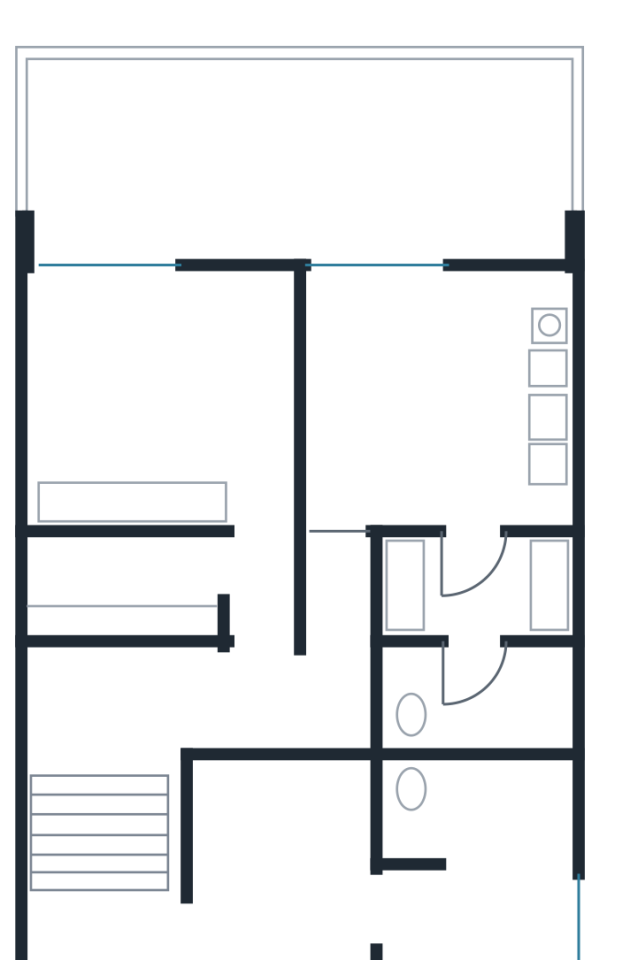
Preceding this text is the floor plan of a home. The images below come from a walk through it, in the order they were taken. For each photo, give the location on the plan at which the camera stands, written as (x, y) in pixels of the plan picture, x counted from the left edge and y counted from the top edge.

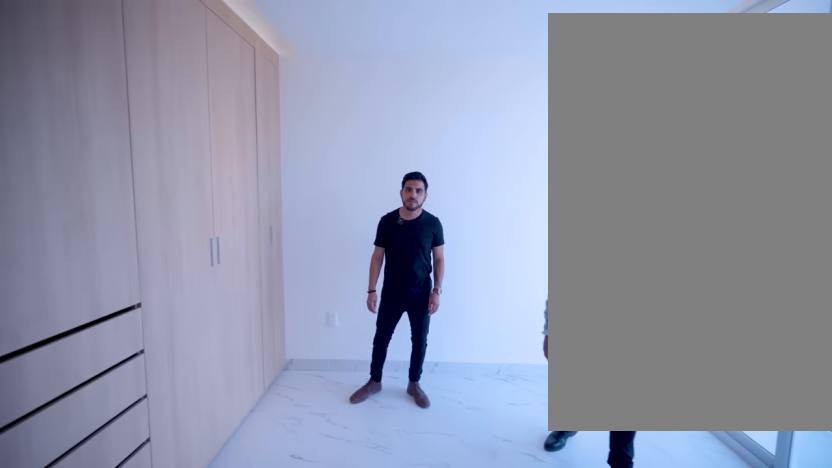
(273, 406)
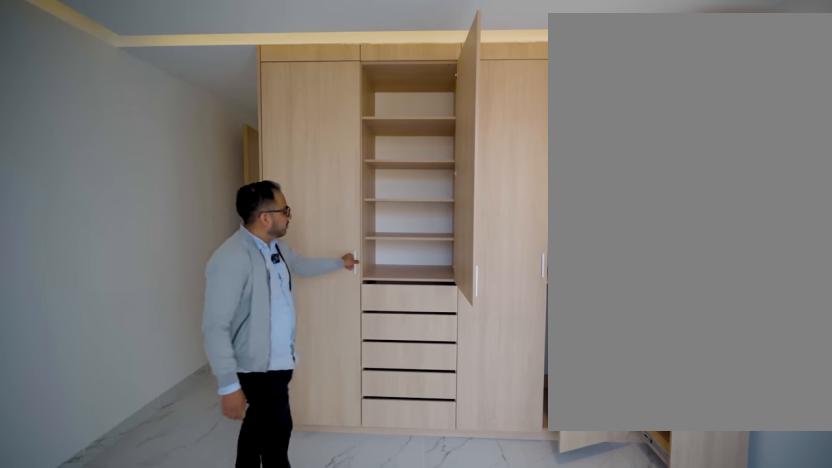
(152, 408)
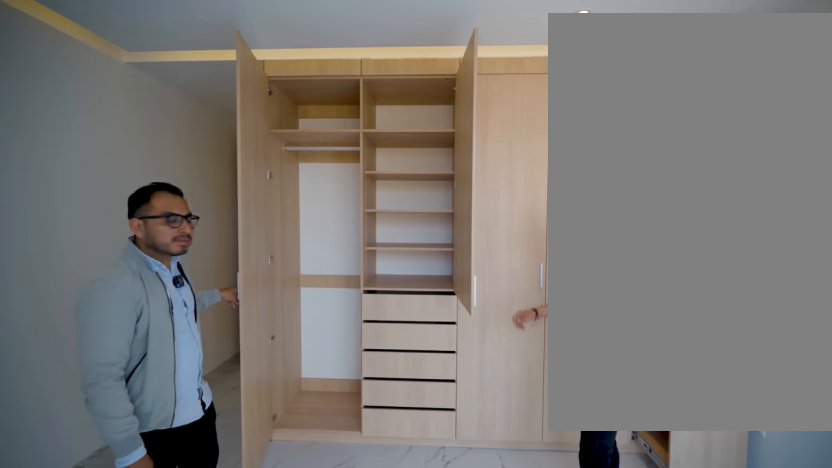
(152, 408)
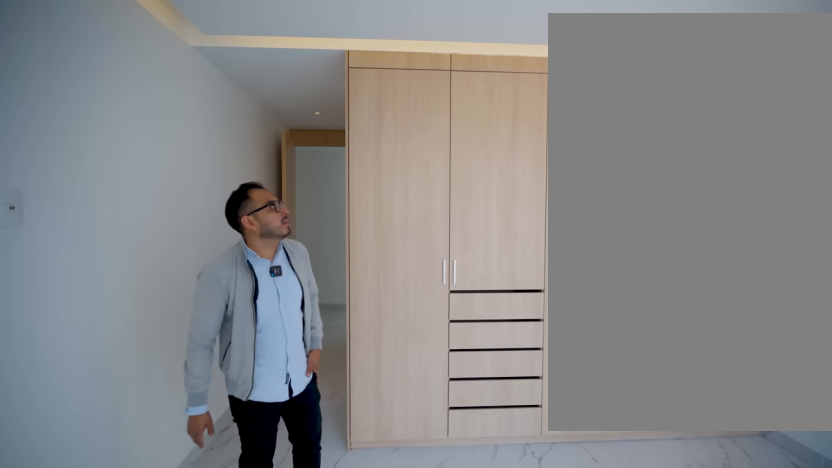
(243, 341)
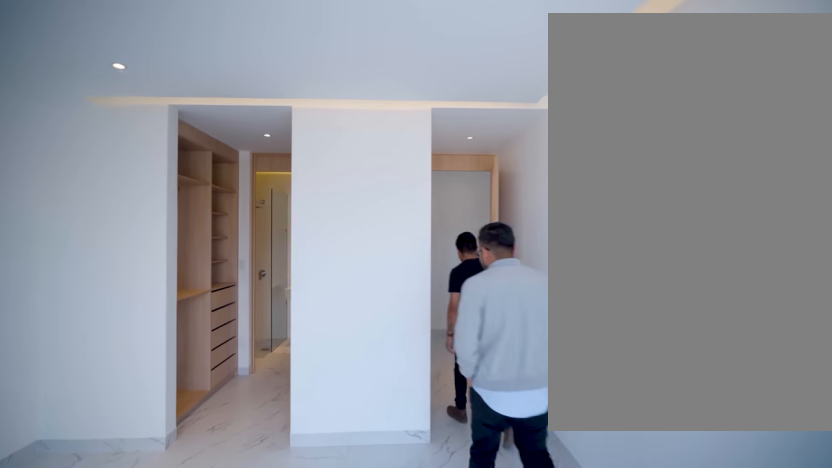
(337, 440)
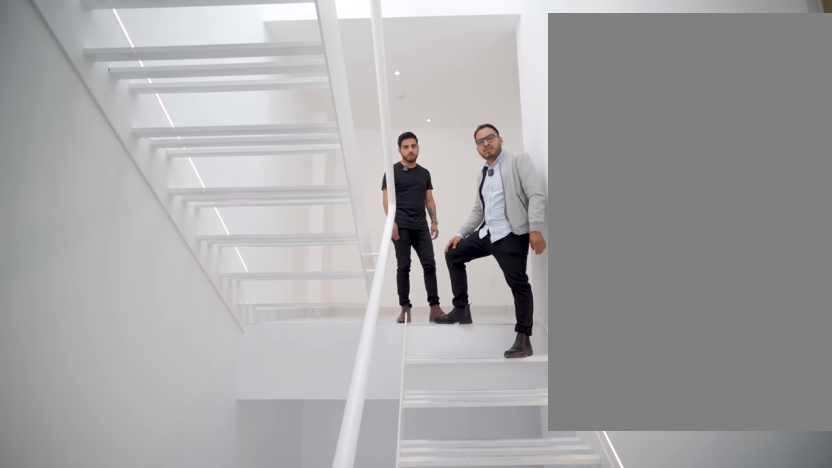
(160, 930)
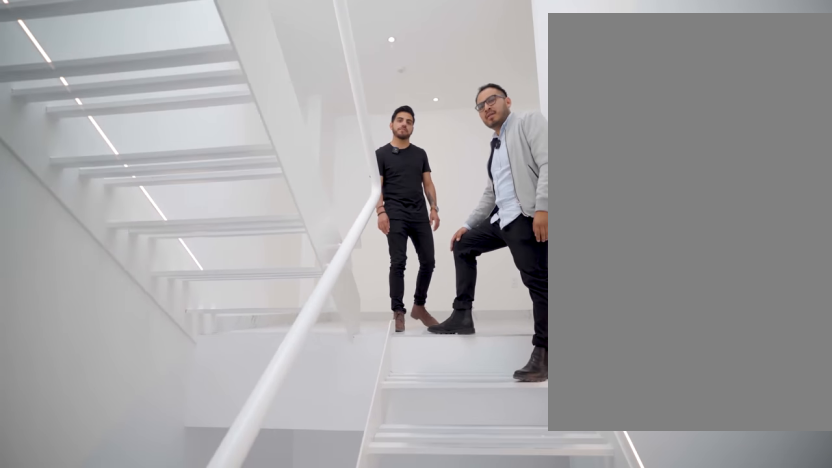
(160, 930)
